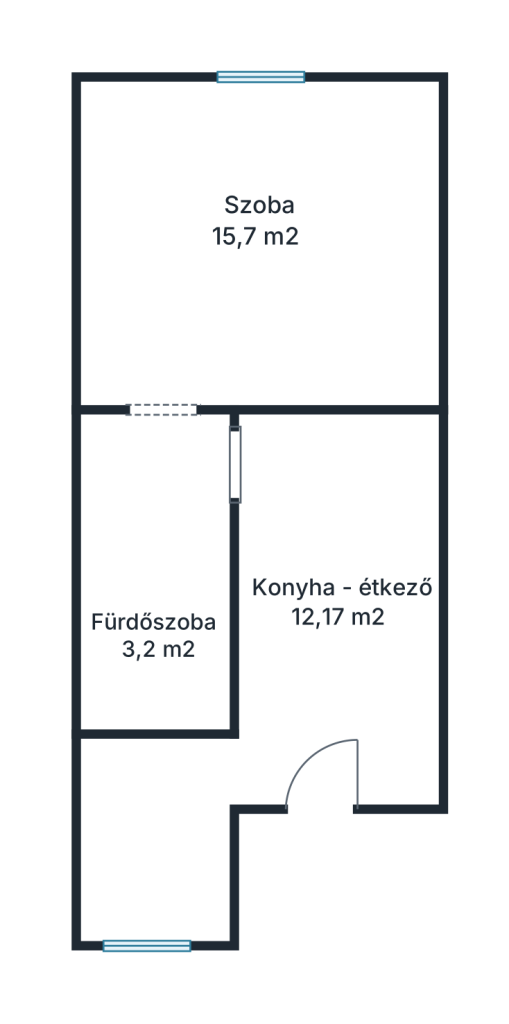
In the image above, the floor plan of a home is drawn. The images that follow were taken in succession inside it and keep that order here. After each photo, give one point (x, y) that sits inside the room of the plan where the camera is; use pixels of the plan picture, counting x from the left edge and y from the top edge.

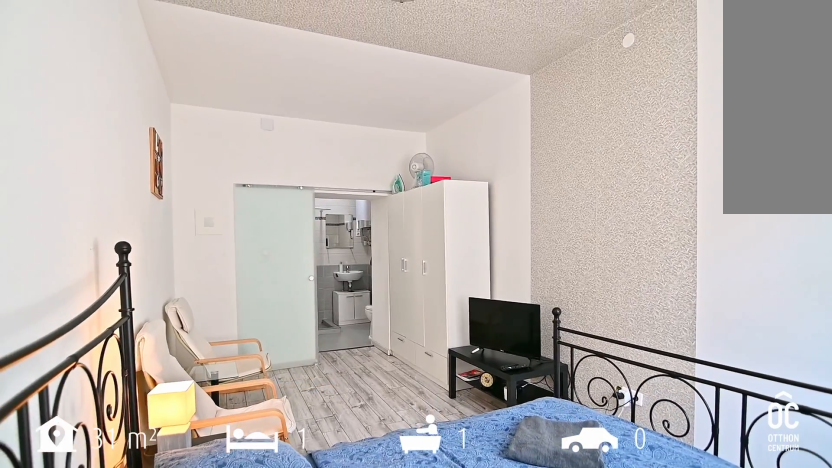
(261, 240)
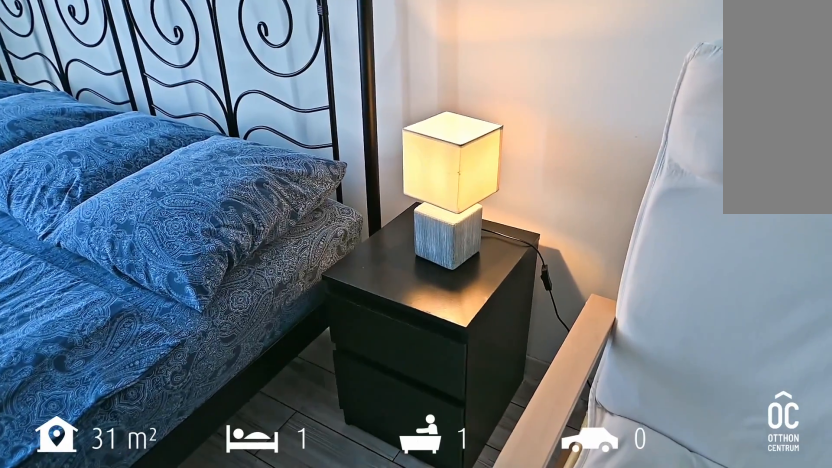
(261, 240)
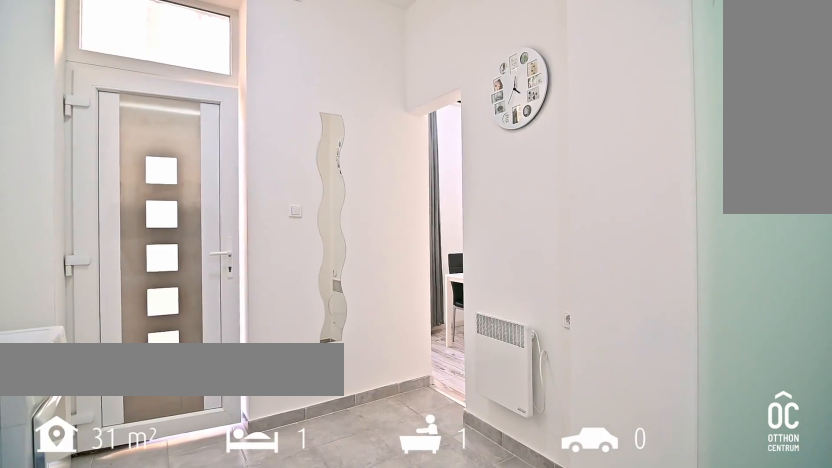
(336, 620)
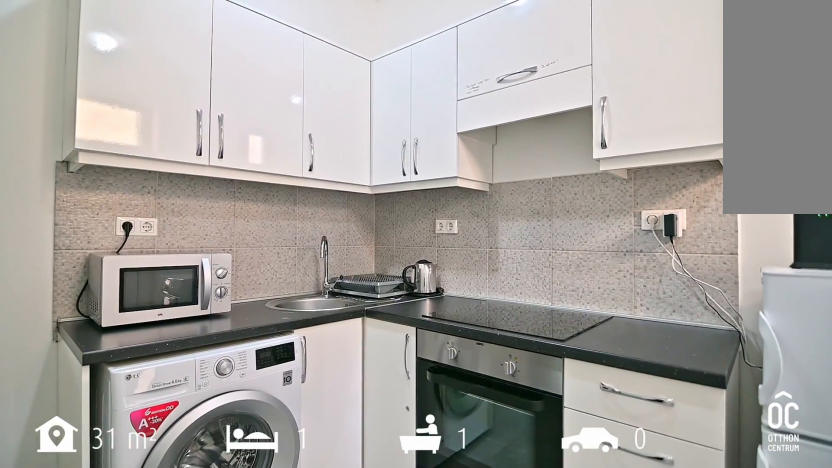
(336, 620)
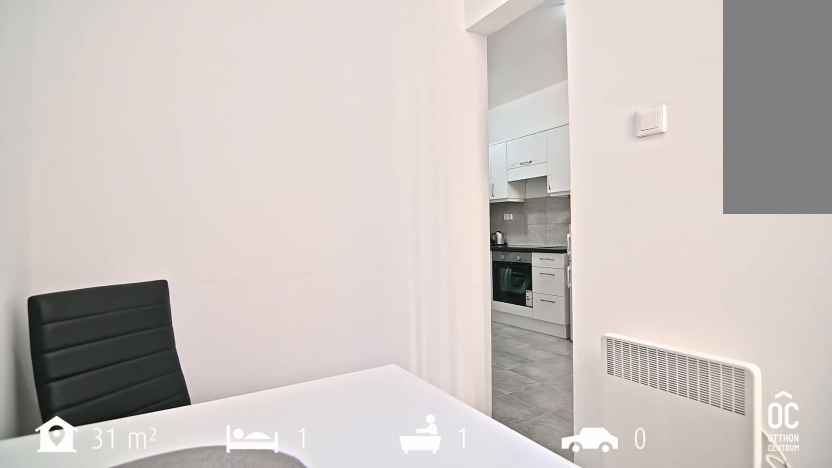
(153, 835)
